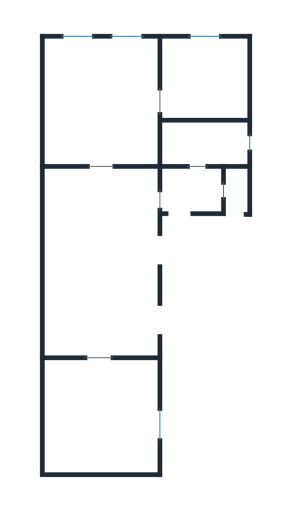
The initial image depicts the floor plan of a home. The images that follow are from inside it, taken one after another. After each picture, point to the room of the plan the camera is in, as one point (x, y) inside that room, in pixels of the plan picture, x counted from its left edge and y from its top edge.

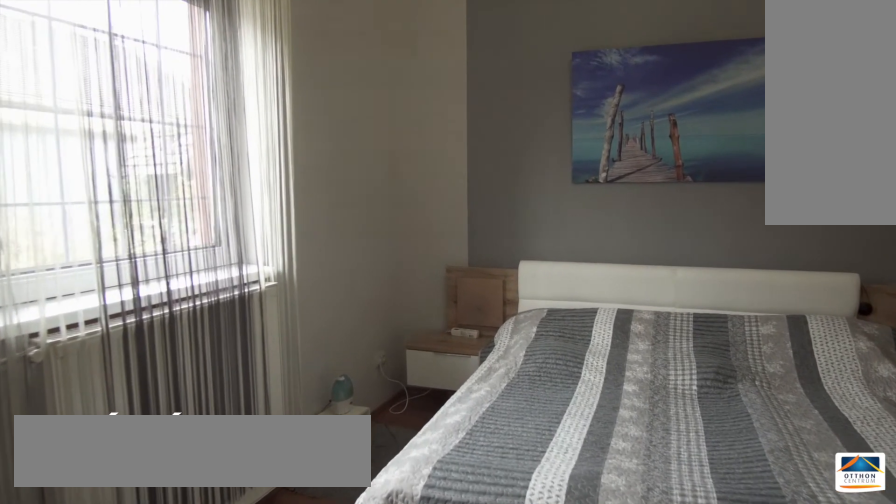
(95, 419)
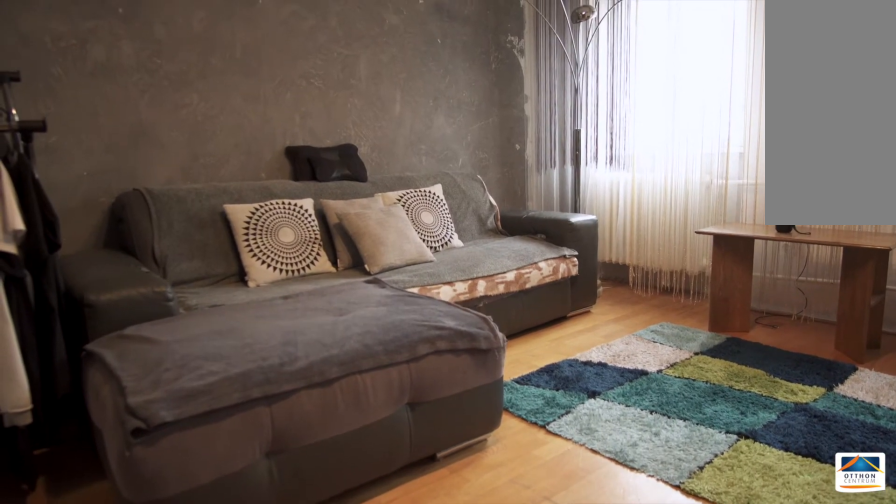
(95, 94)
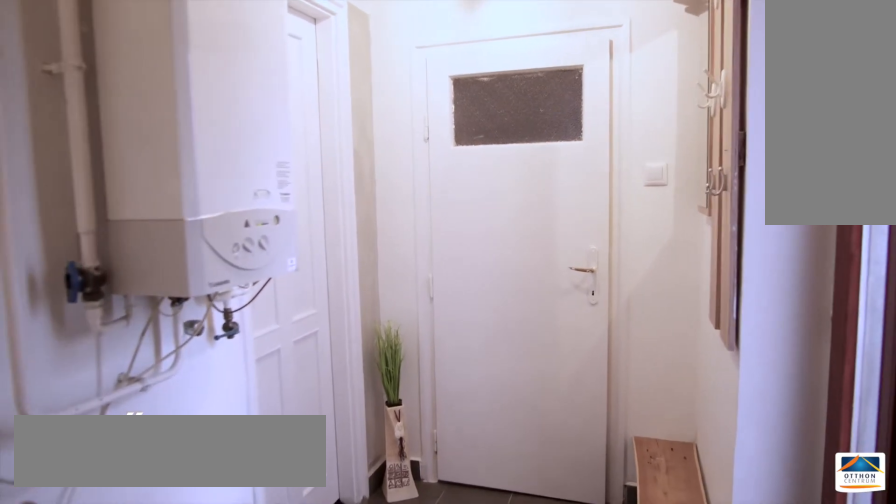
(188, 190)
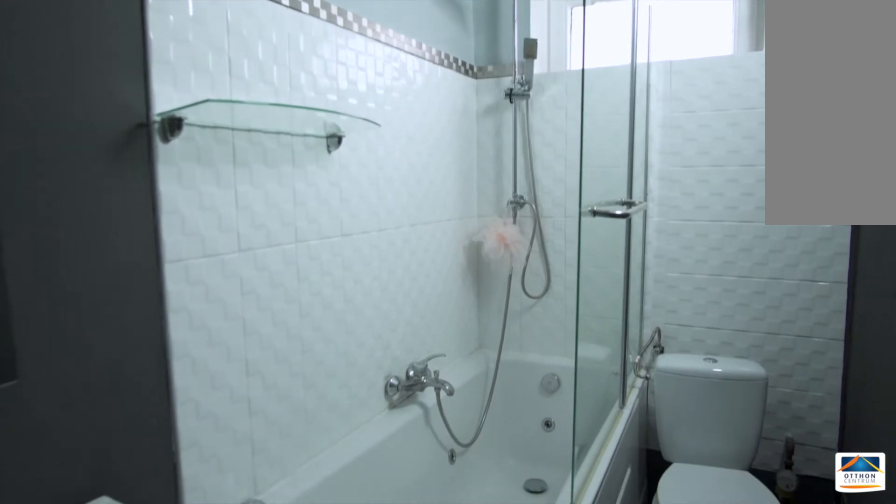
(207, 143)
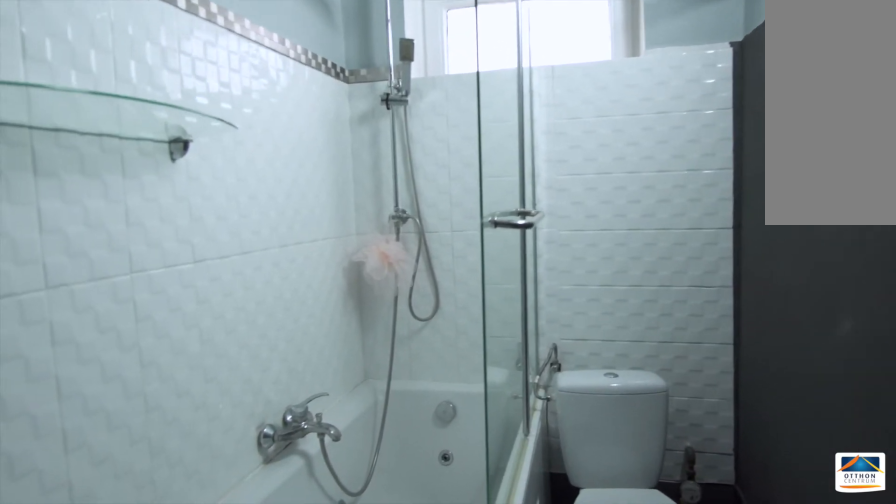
(208, 143)
